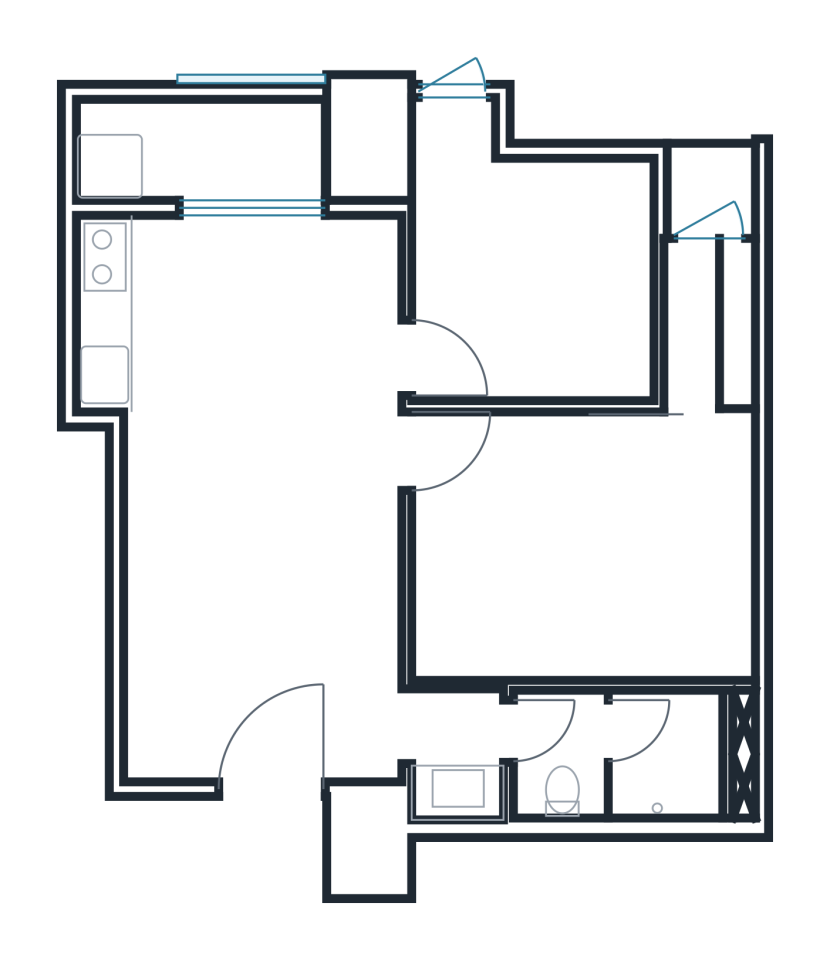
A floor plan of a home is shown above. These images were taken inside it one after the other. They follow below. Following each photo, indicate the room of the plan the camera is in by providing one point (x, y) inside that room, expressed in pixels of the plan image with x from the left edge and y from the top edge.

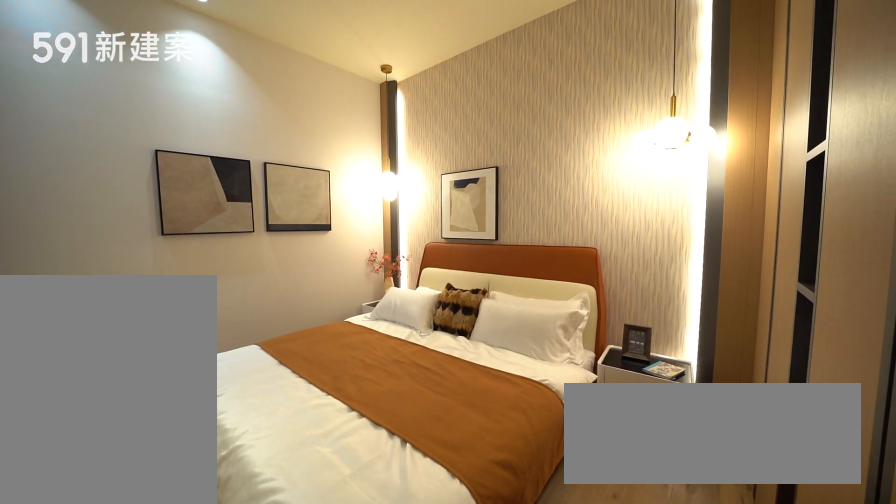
(584, 541)
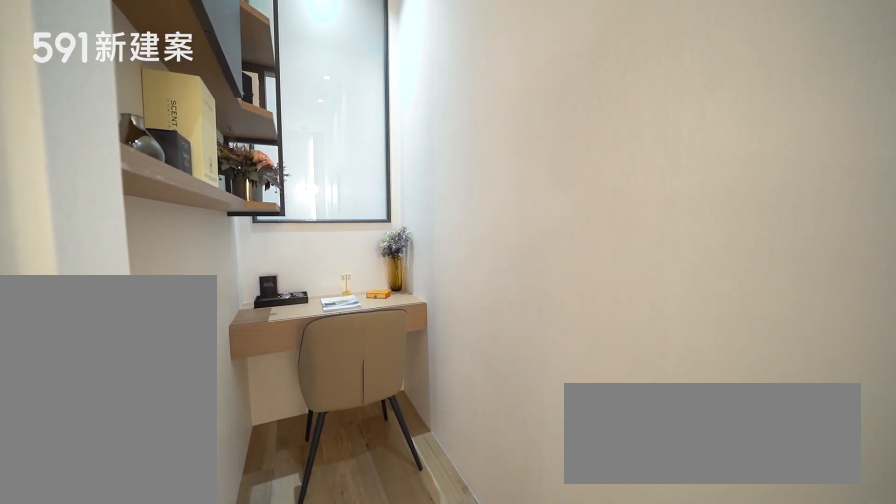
(705, 314)
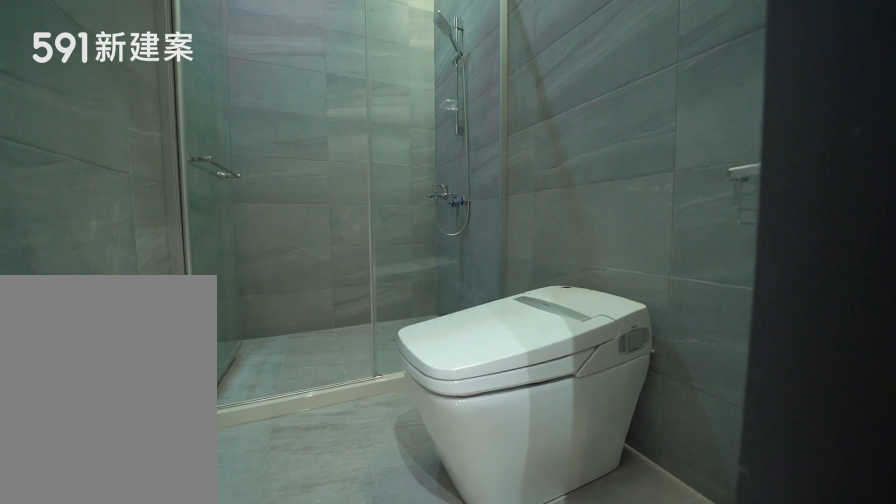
(592, 759)
